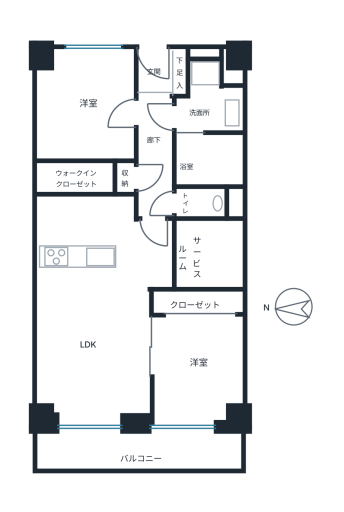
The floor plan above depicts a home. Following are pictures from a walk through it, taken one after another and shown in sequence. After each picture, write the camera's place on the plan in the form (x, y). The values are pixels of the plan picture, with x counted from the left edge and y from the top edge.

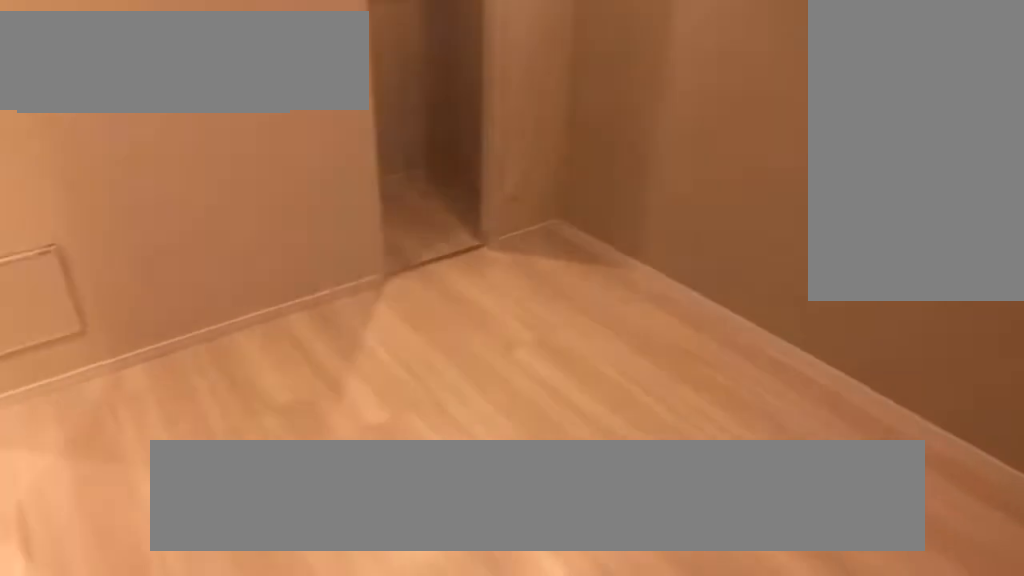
(88, 95)
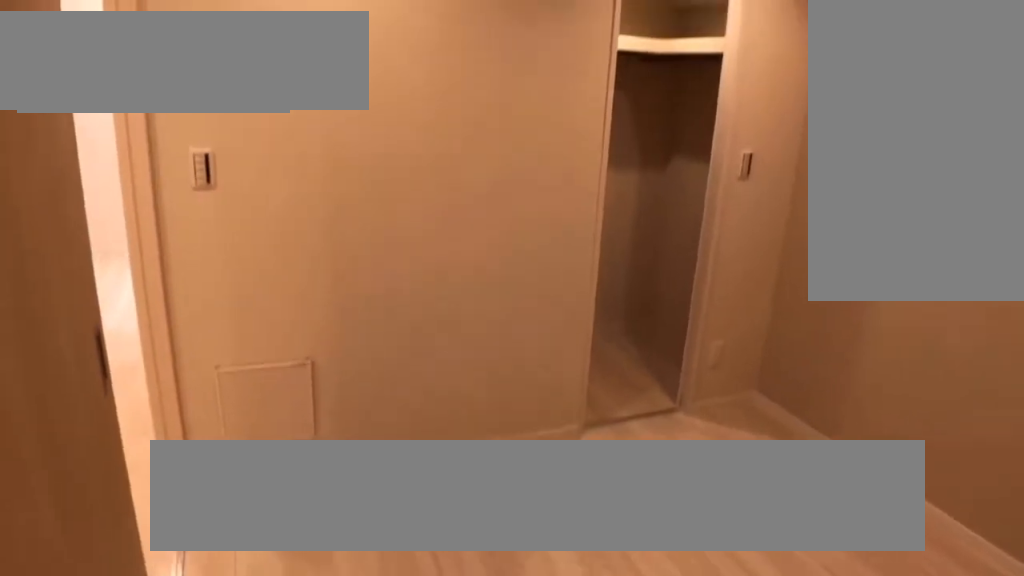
(88, 95)
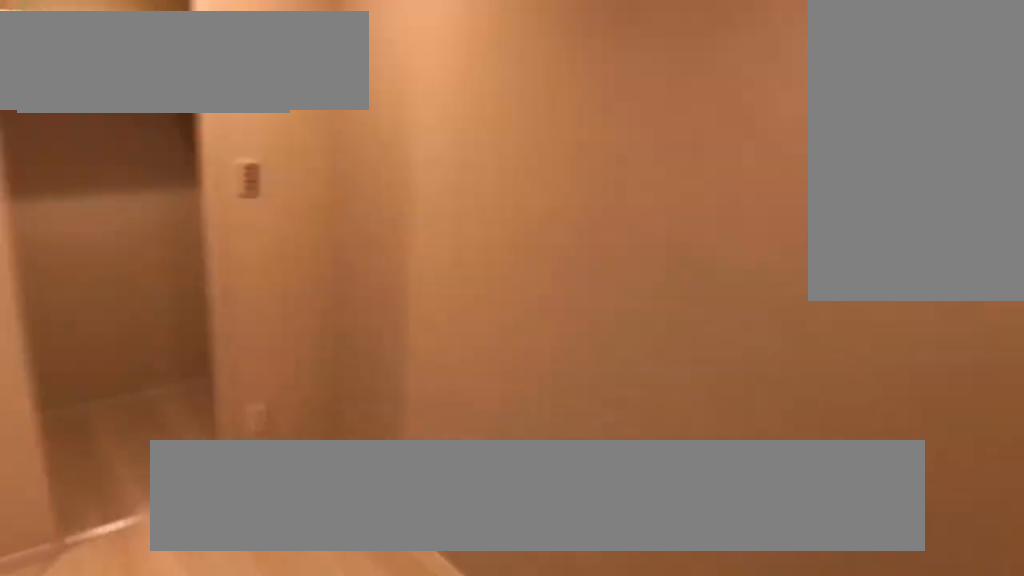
(89, 95)
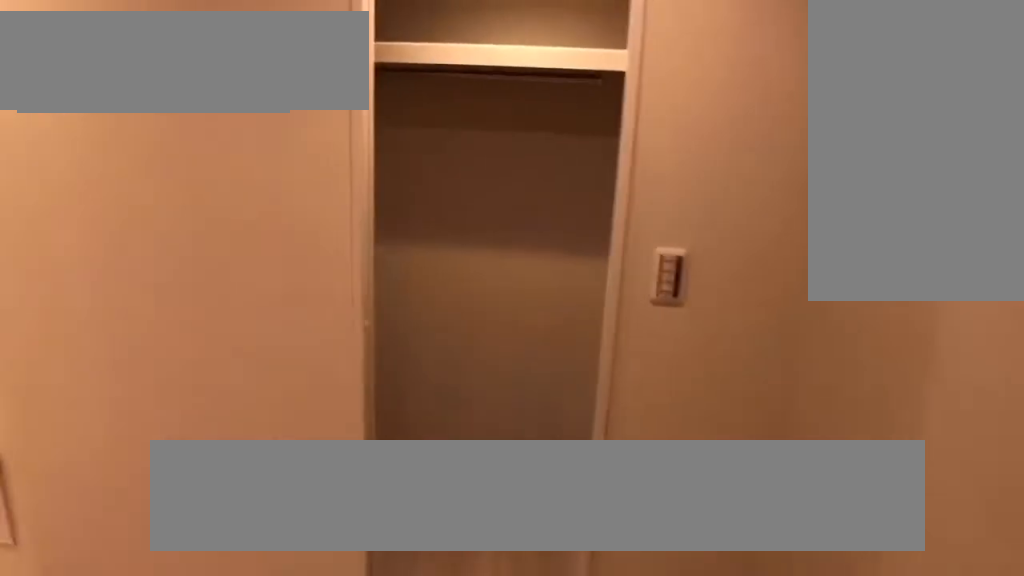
(88, 95)
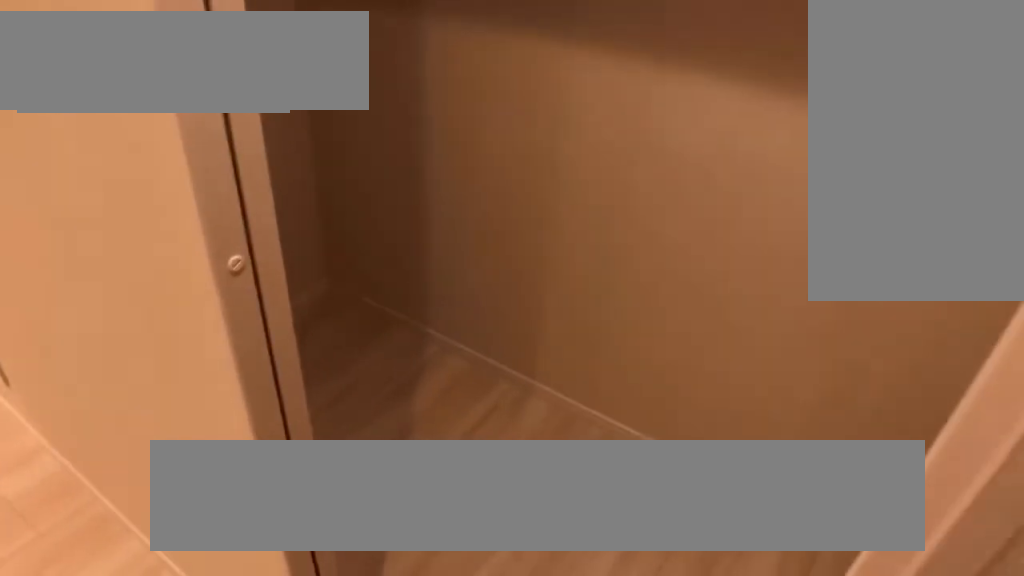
(89, 95)
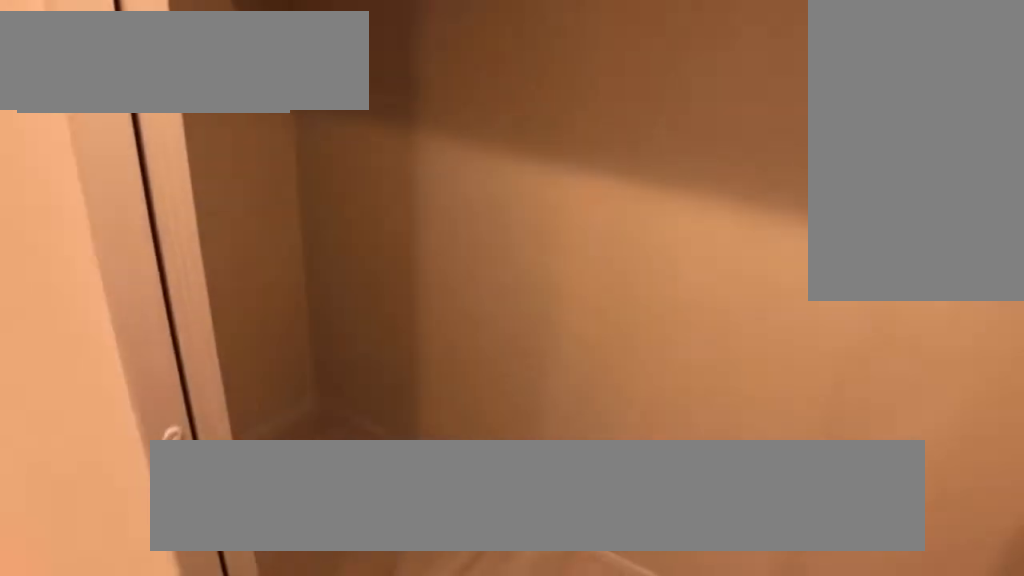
(88, 95)
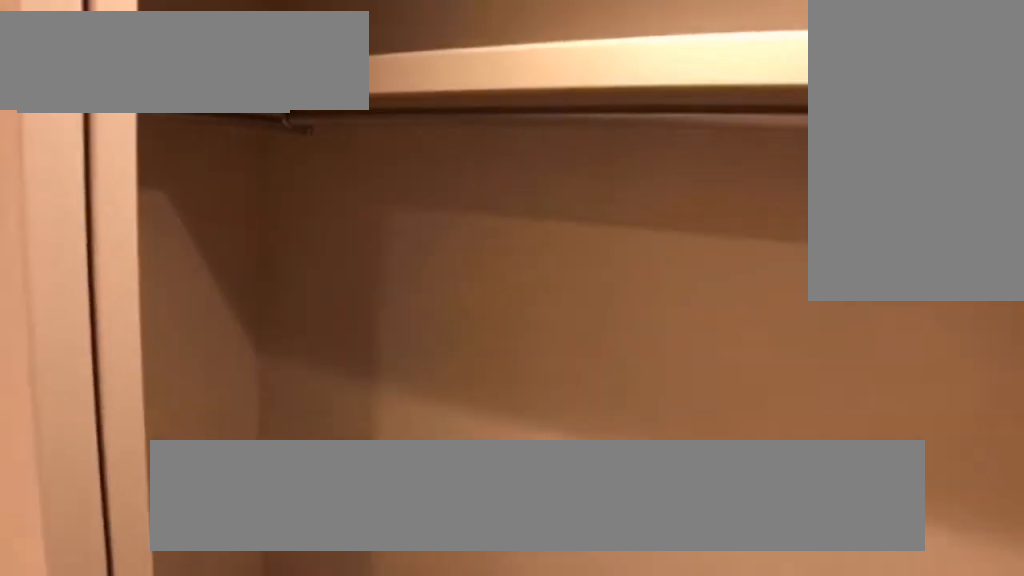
(89, 96)
